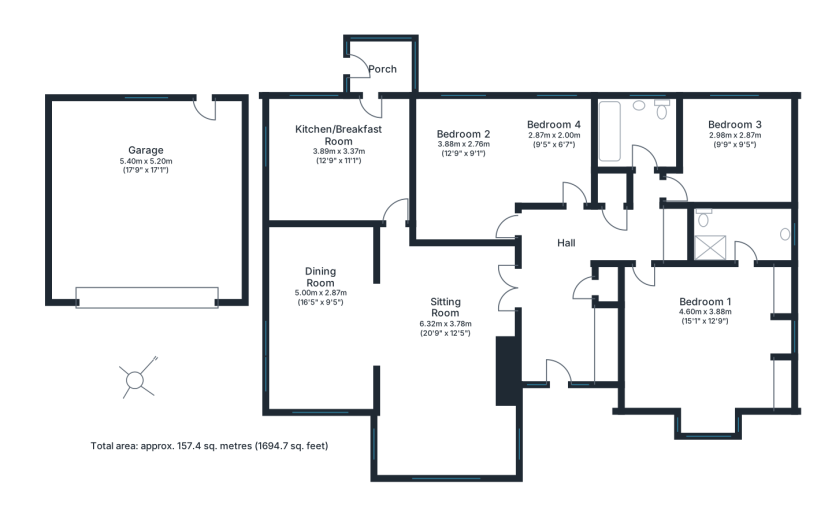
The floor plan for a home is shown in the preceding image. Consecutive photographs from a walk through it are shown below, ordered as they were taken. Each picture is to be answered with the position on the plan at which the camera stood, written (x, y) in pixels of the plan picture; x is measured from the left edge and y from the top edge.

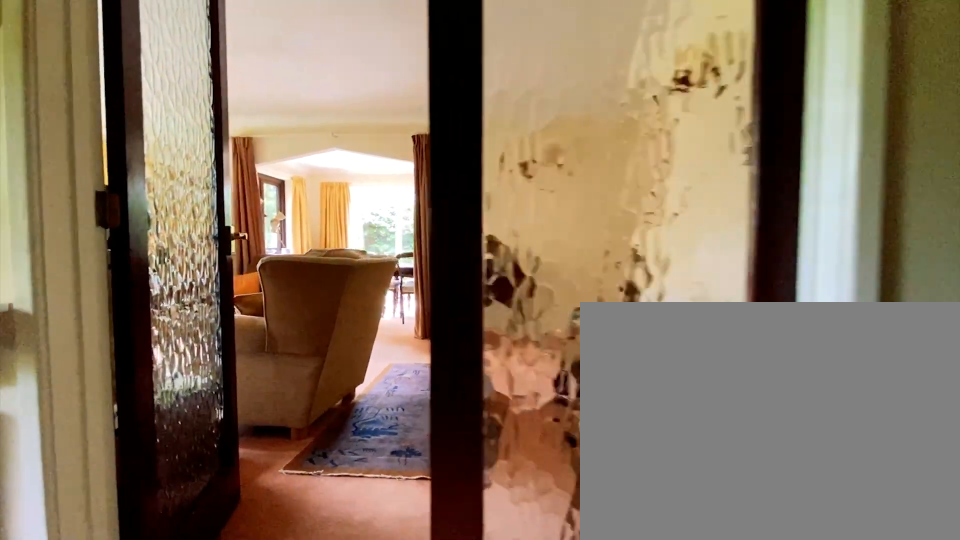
(542, 278)
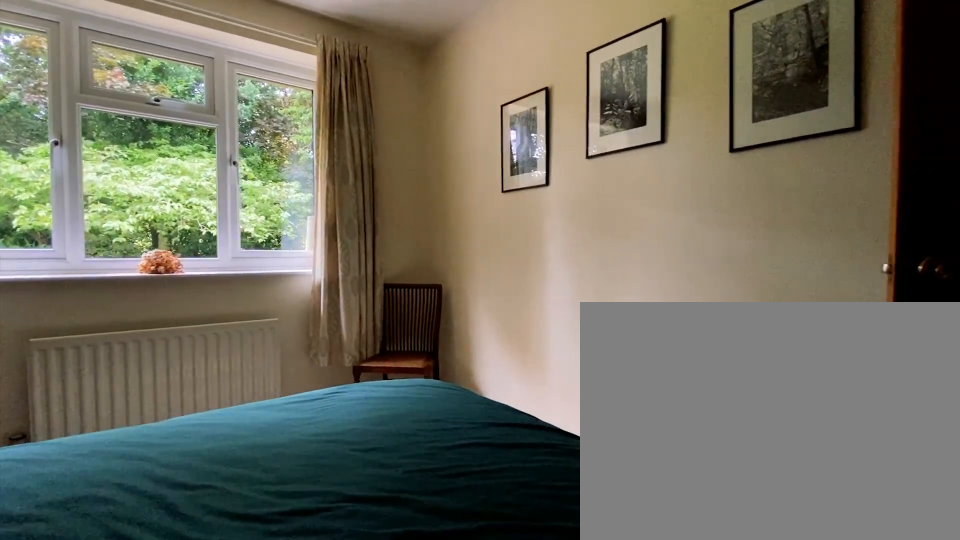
(470, 198)
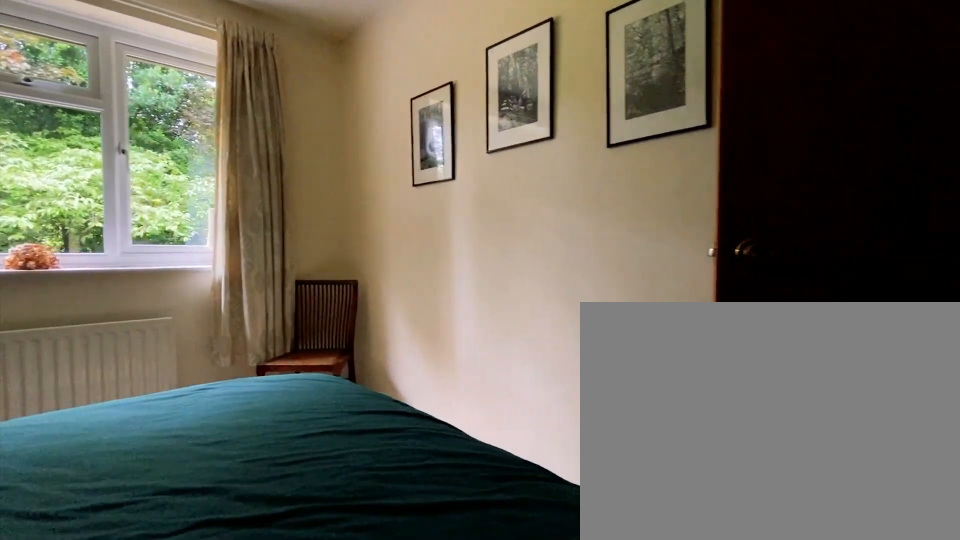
(477, 203)
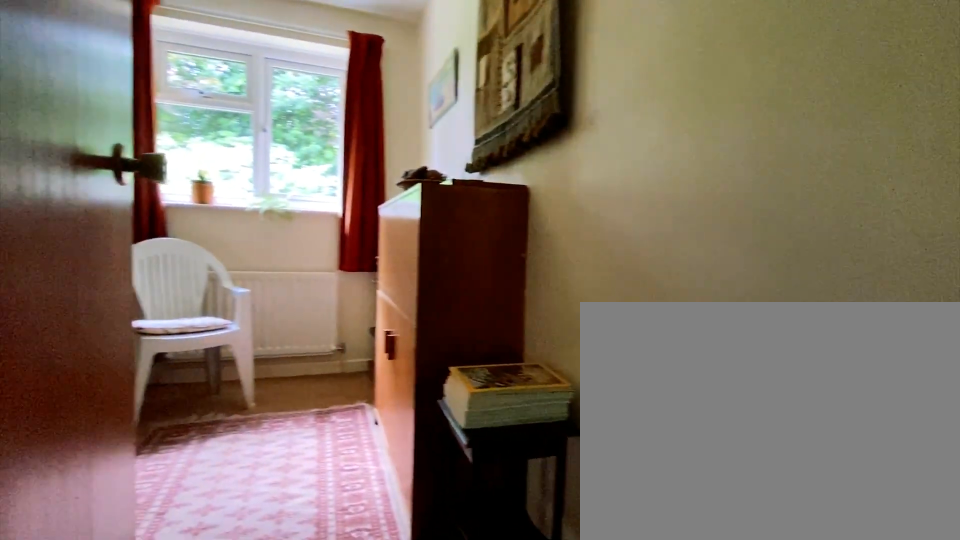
(571, 219)
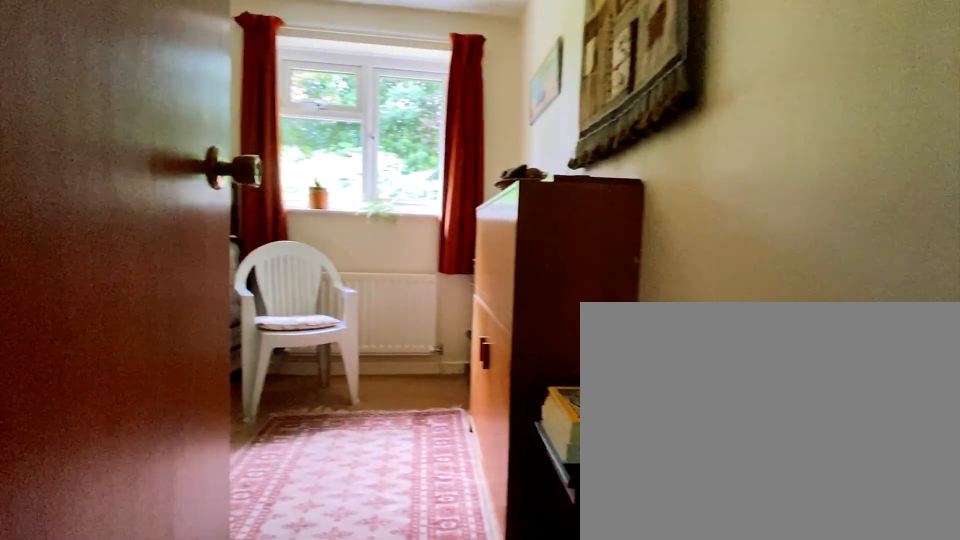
(568, 210)
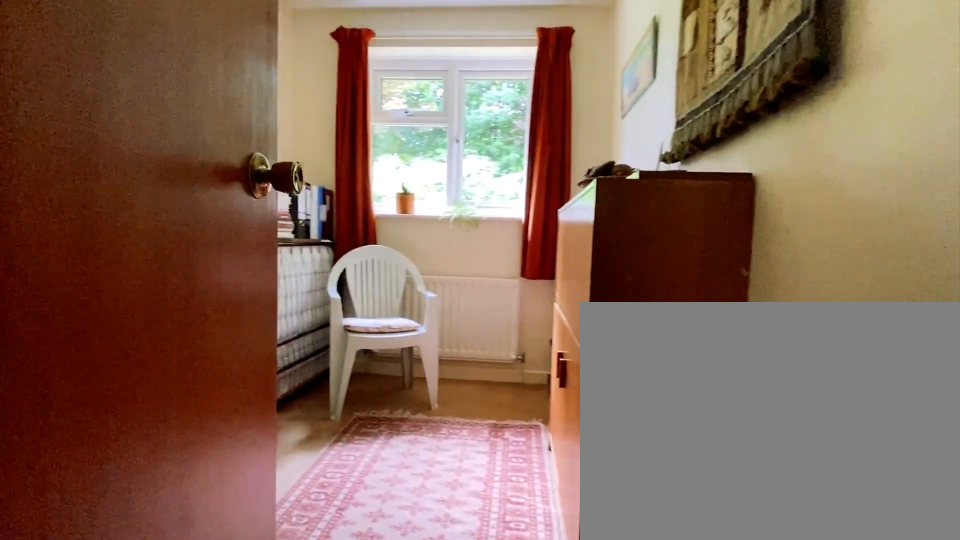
(565, 201)
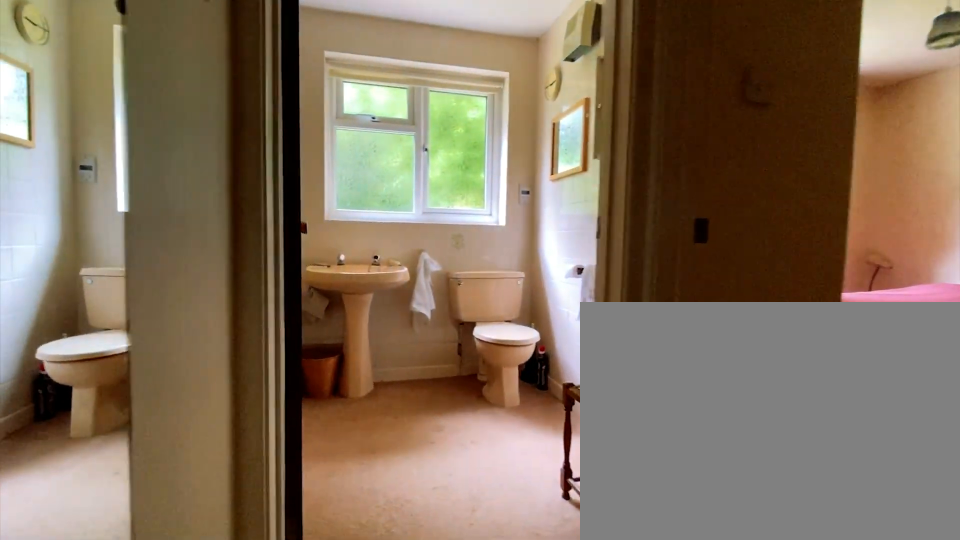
(646, 205)
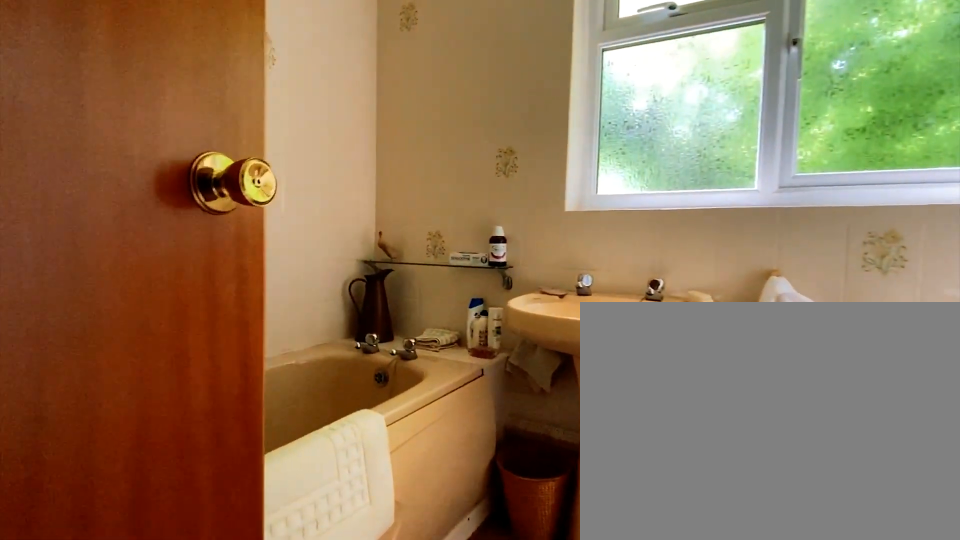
(646, 147)
